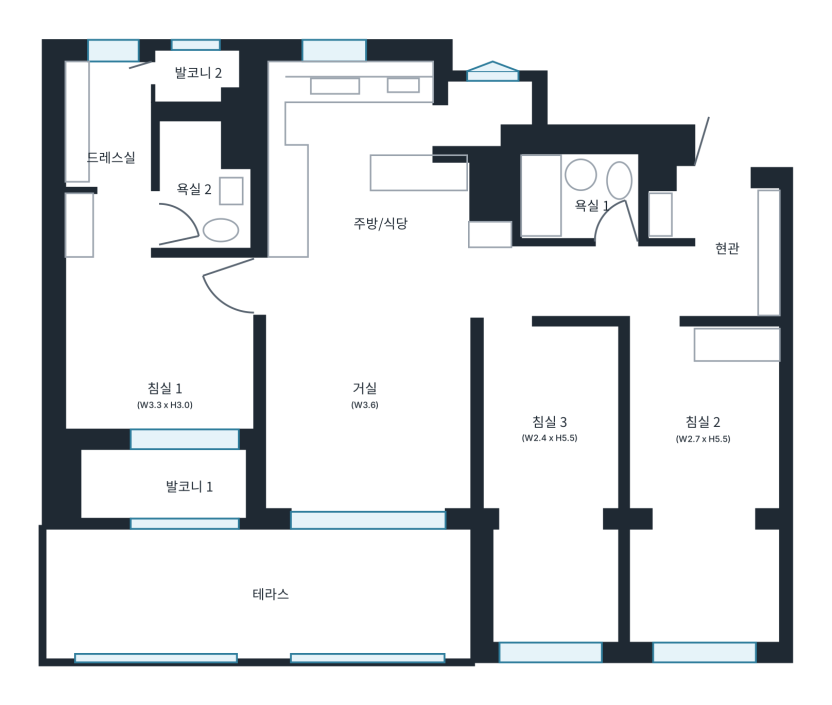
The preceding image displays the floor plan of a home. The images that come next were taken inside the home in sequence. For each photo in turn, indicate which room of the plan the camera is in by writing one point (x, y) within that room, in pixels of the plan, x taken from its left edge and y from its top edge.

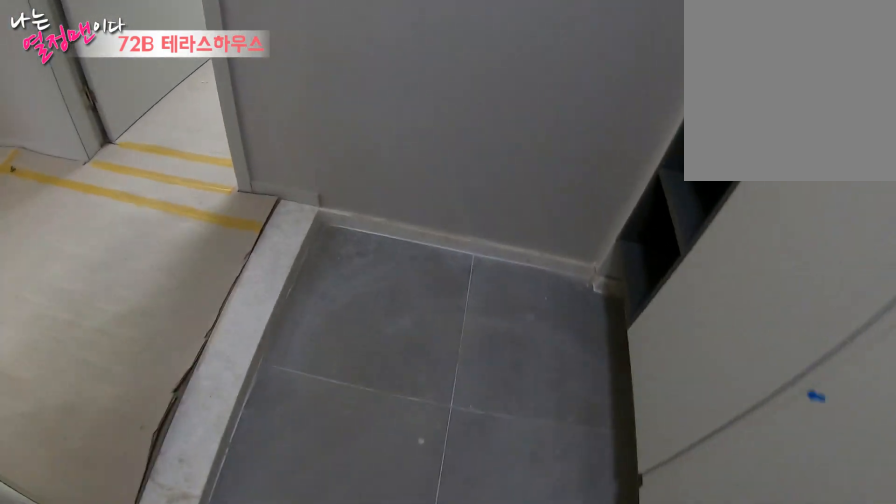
(732, 247)
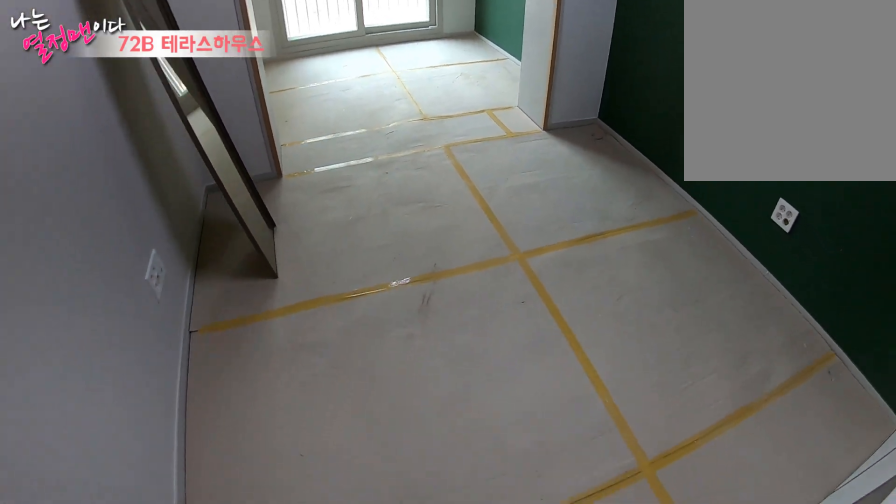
(704, 443)
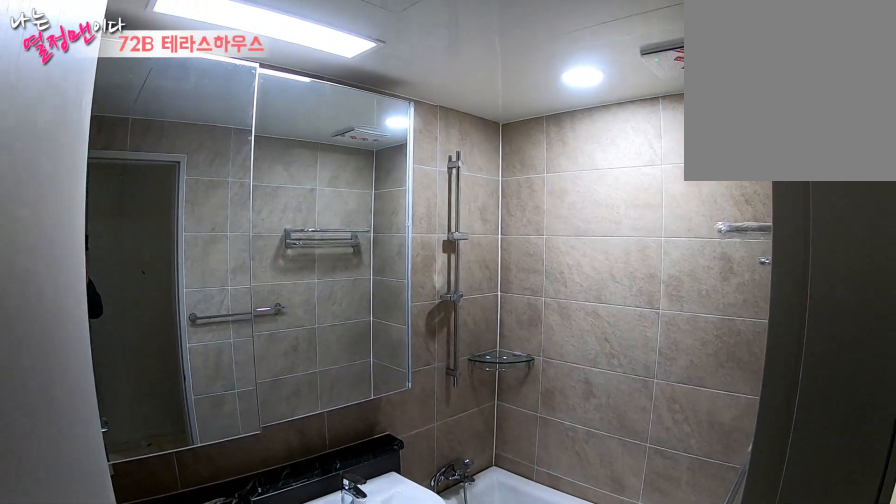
(585, 199)
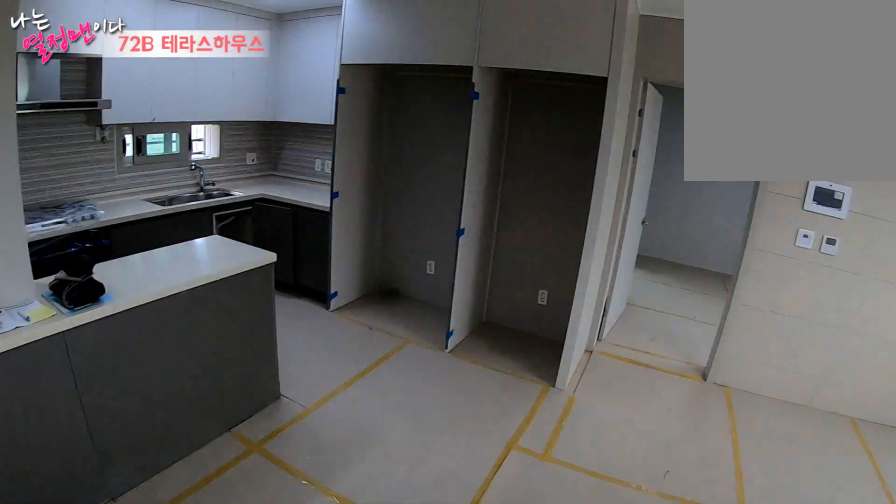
(361, 402)
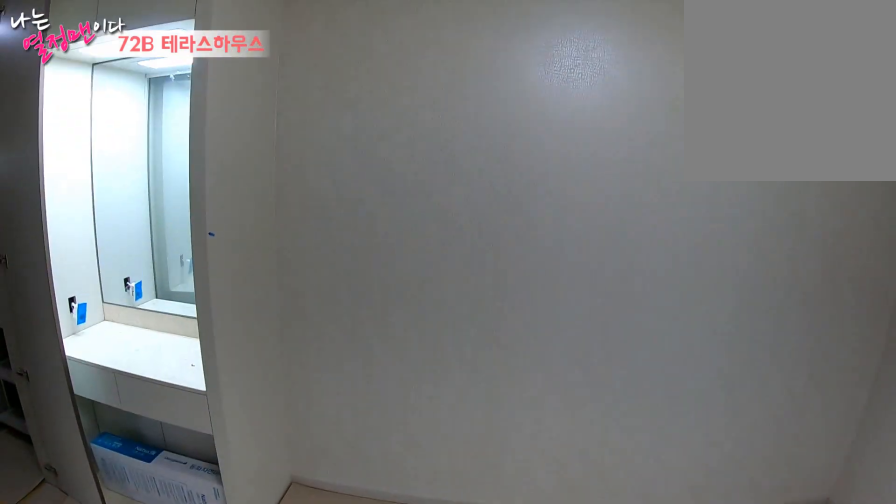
(164, 397)
